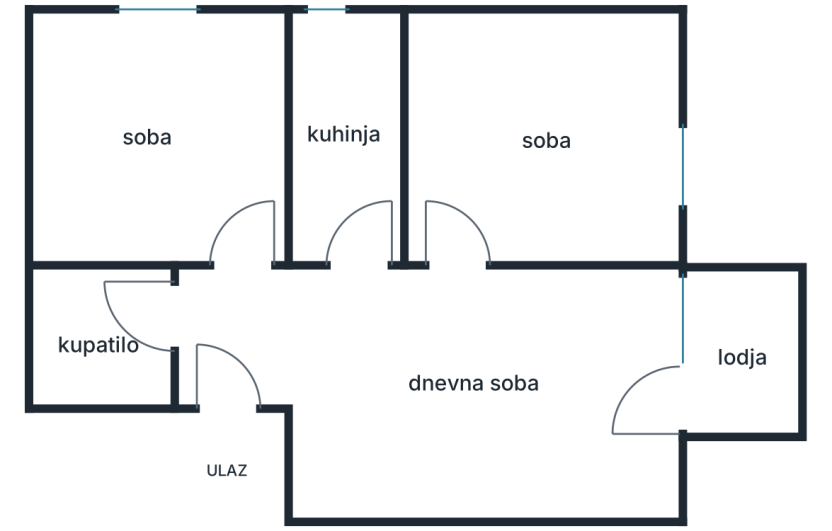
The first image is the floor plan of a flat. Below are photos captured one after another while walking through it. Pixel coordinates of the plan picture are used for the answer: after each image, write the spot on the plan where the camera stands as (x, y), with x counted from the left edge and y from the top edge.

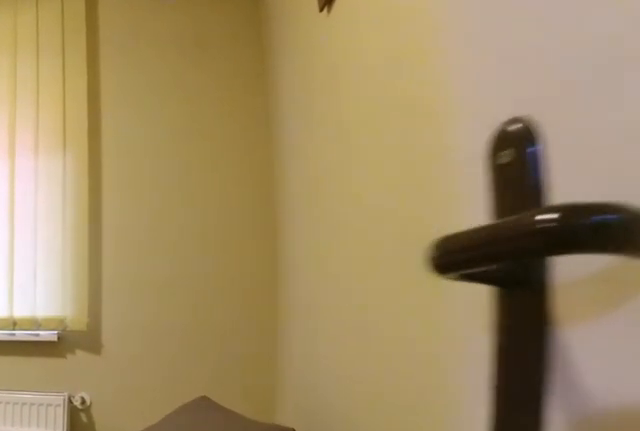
(239, 252)
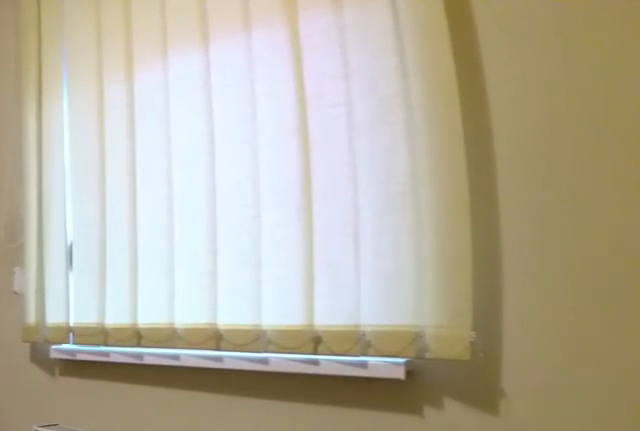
(252, 179)
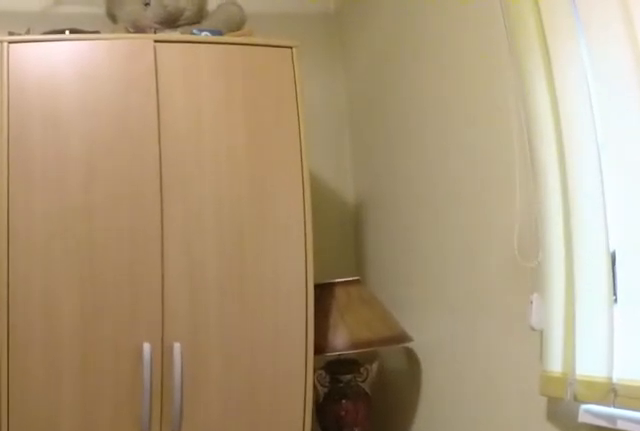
(257, 167)
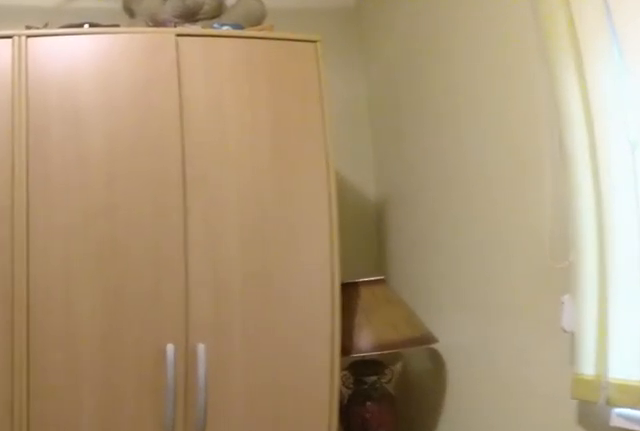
(257, 167)
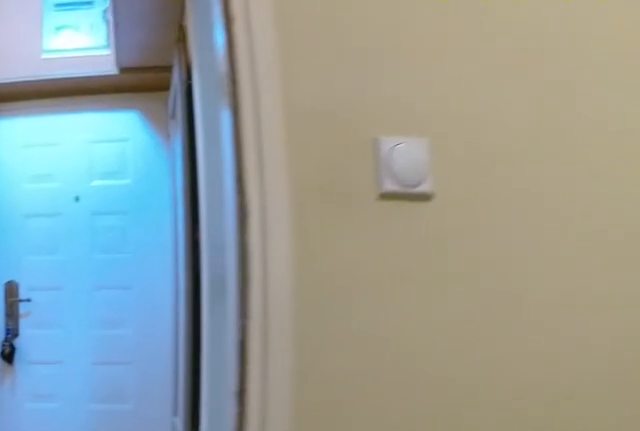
(239, 156)
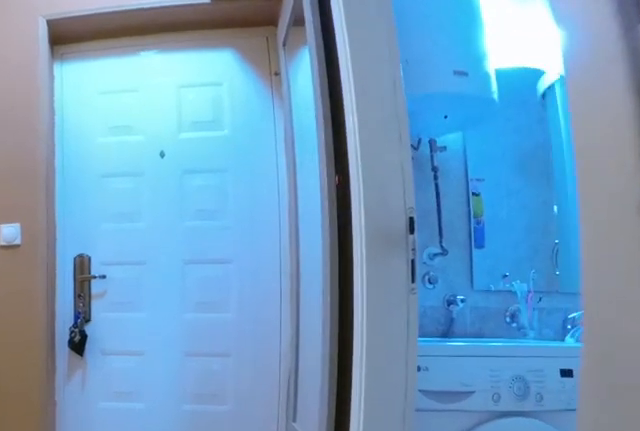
(242, 207)
